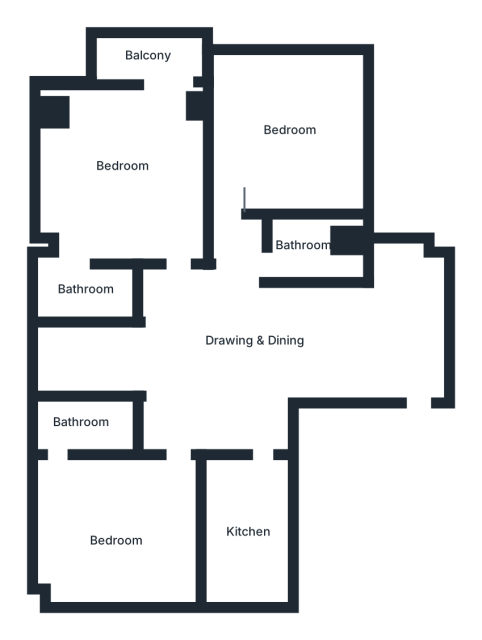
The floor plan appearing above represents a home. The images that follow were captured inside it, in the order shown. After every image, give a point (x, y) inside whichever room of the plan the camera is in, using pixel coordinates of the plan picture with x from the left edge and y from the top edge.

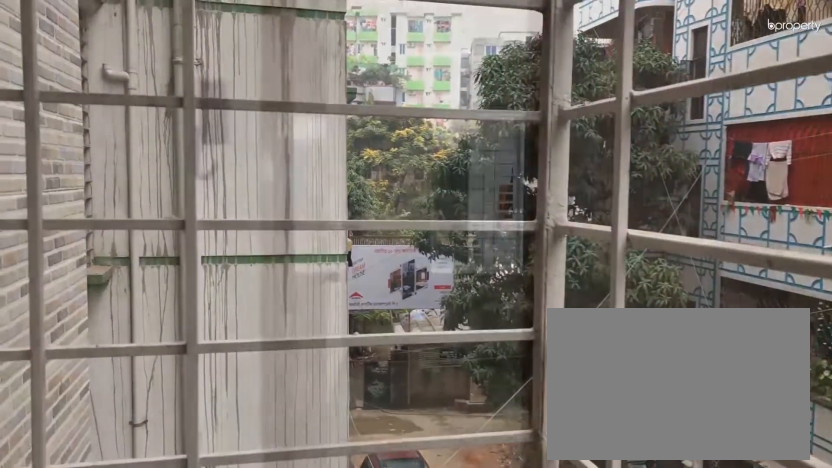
(162, 59)
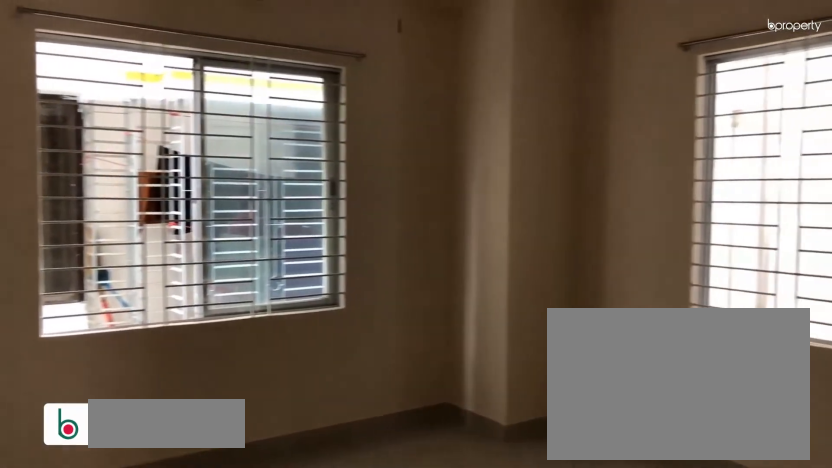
(117, 521)
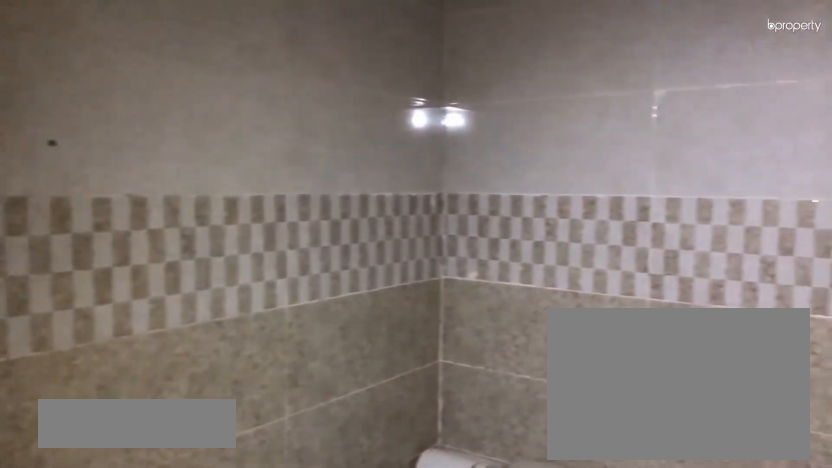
(78, 429)
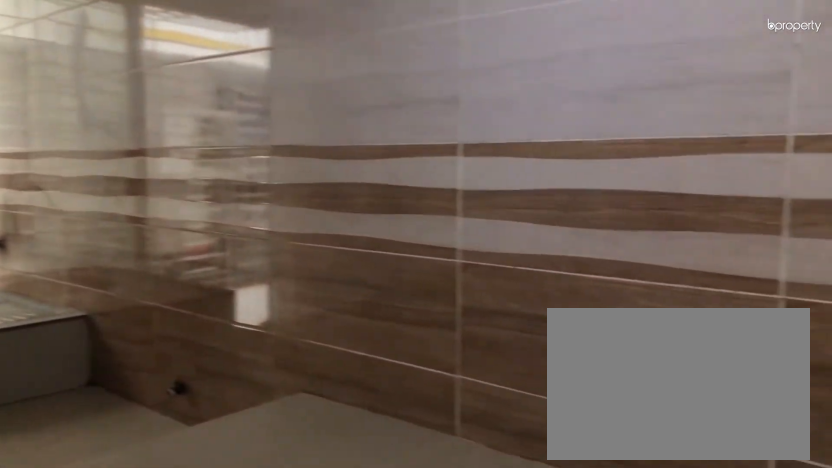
(247, 522)
